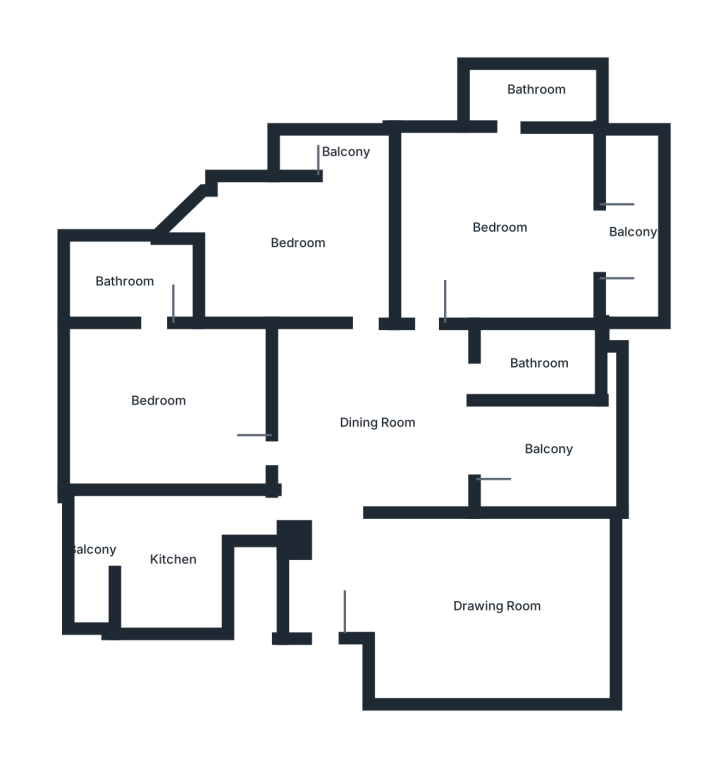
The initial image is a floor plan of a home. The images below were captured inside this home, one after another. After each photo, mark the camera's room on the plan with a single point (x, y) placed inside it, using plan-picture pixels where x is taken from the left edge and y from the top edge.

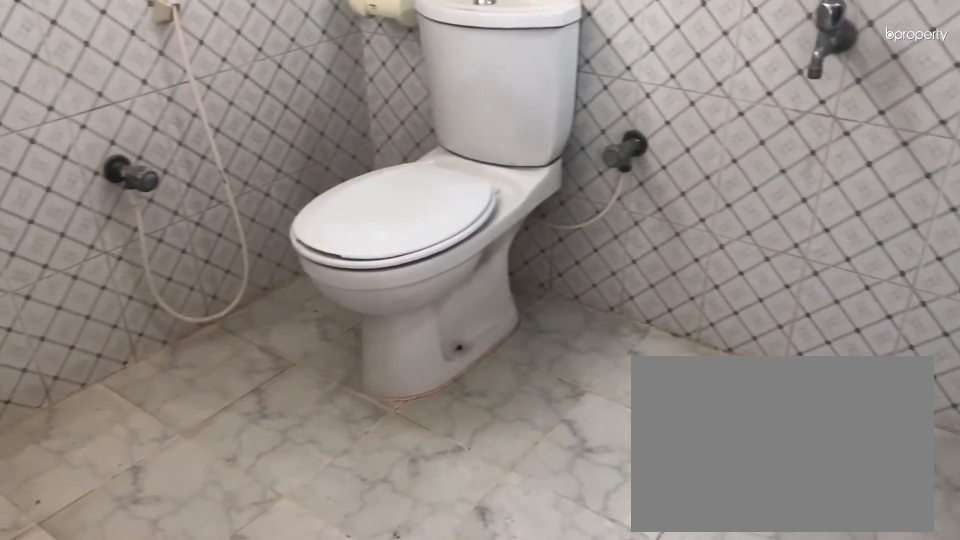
(123, 285)
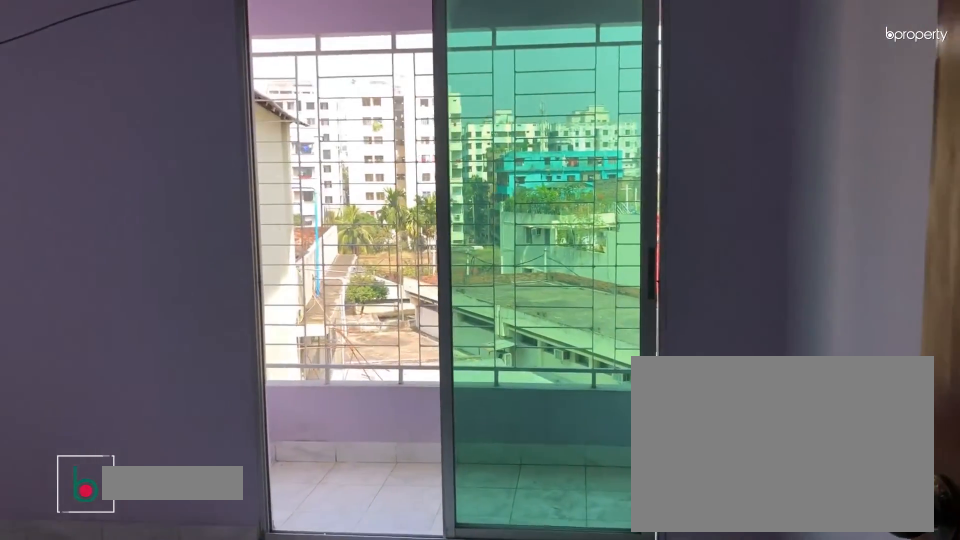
(299, 245)
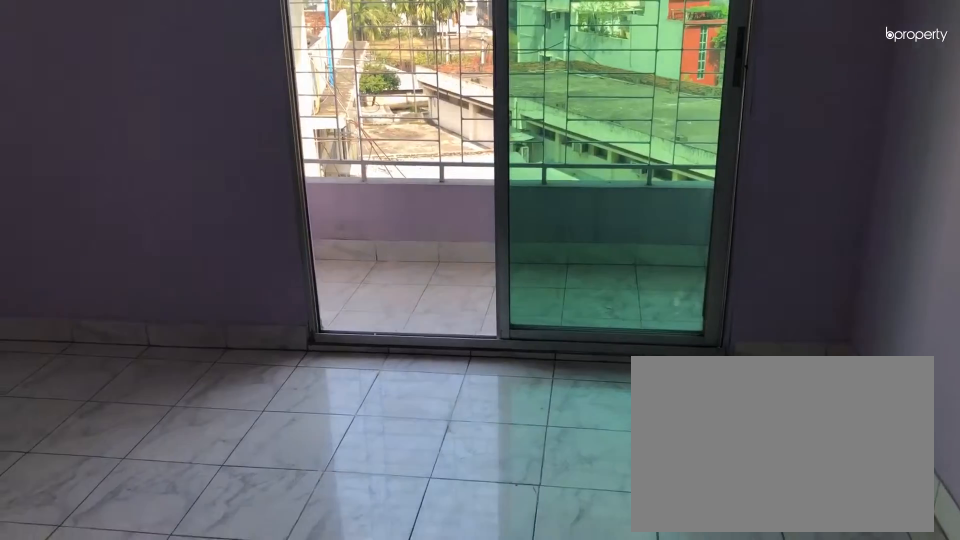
(299, 245)
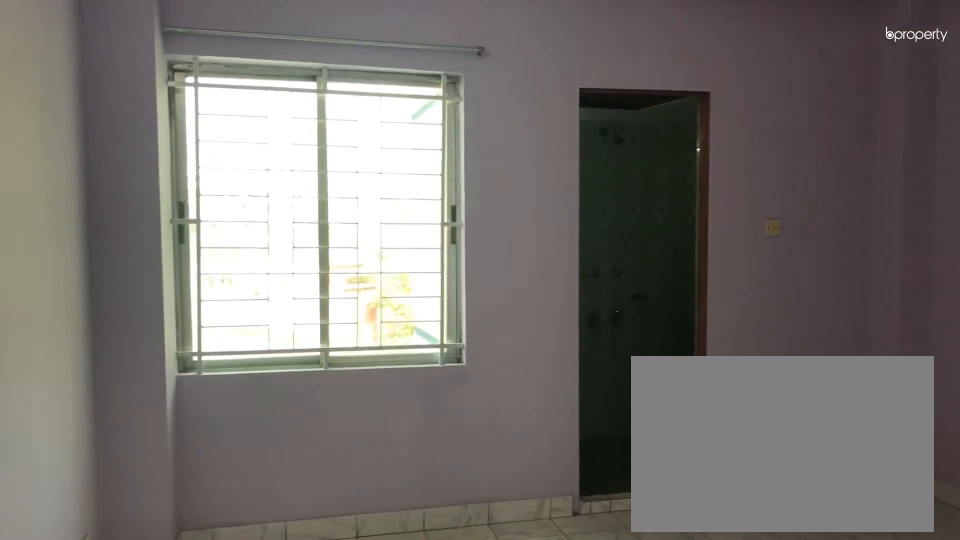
(494, 225)
